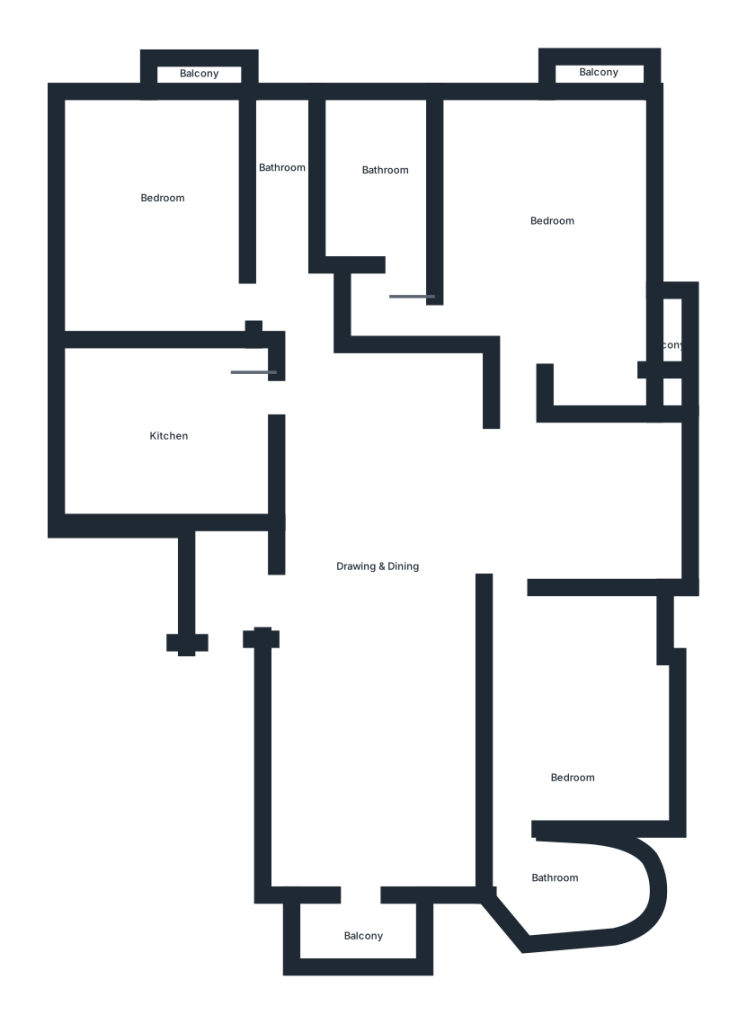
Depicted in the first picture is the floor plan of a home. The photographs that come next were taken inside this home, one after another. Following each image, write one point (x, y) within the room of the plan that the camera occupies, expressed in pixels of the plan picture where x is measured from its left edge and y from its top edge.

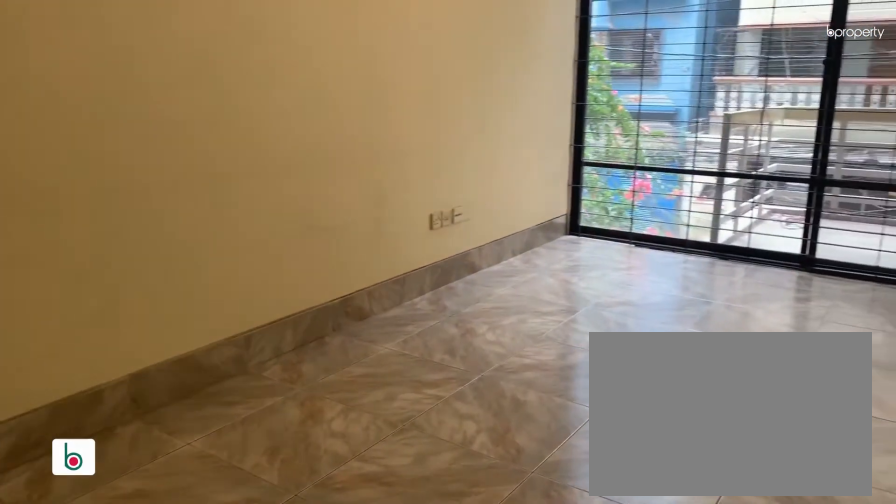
(379, 550)
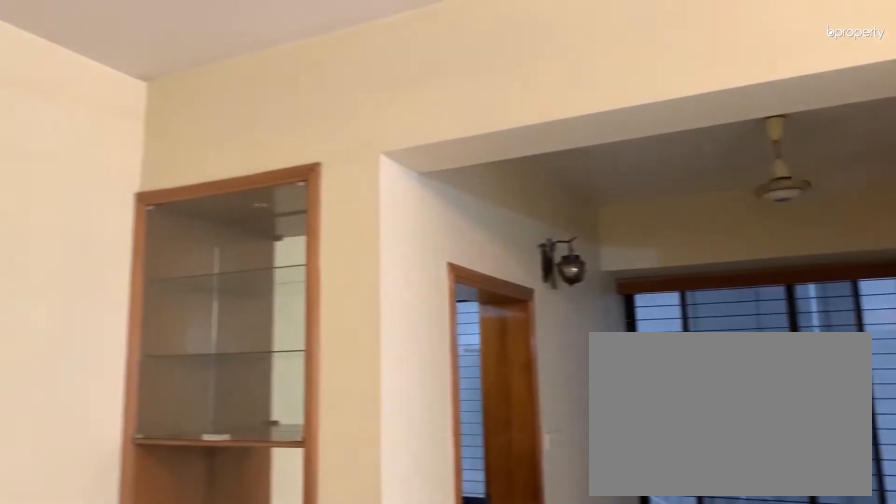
(379, 550)
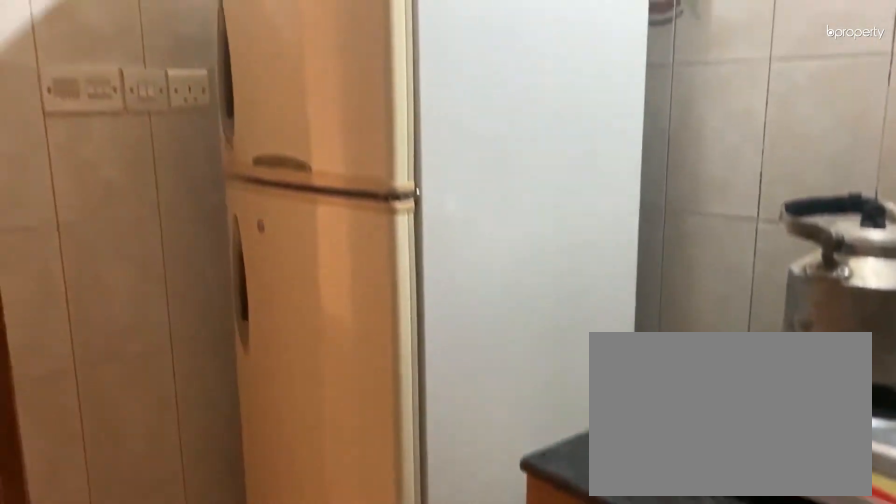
(164, 431)
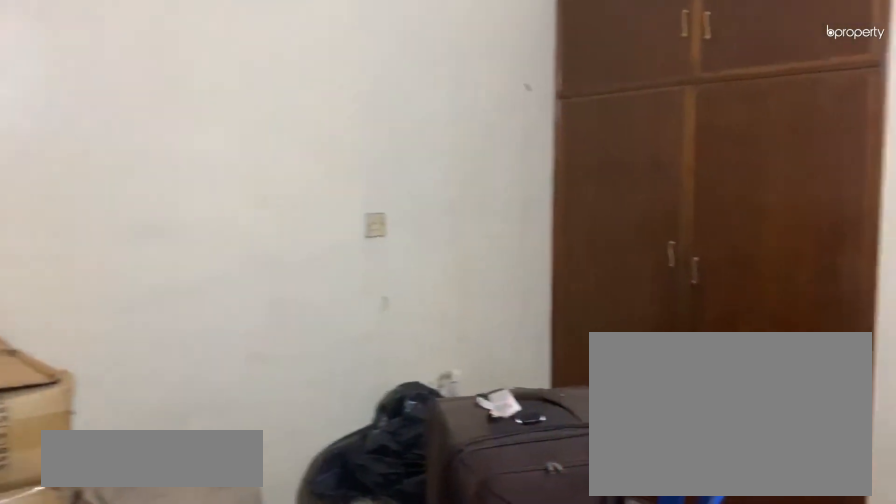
(165, 203)
